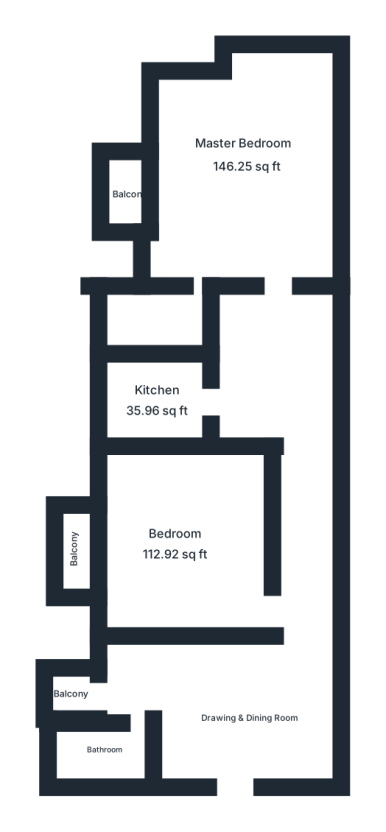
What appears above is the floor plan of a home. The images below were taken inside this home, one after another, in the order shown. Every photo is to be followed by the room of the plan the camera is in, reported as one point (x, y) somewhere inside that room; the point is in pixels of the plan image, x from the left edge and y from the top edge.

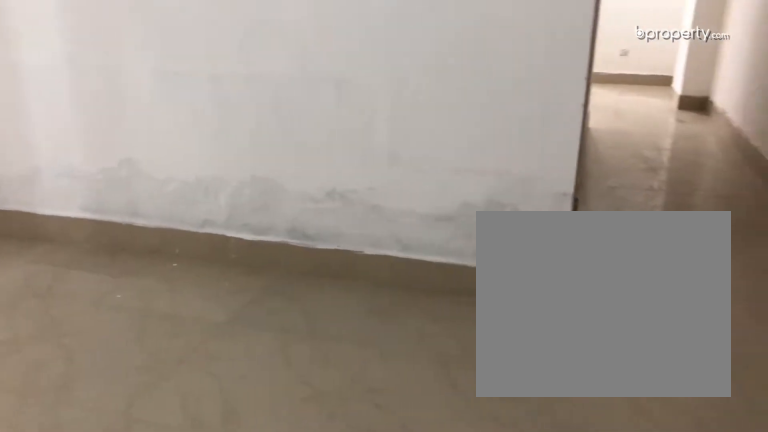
(242, 717)
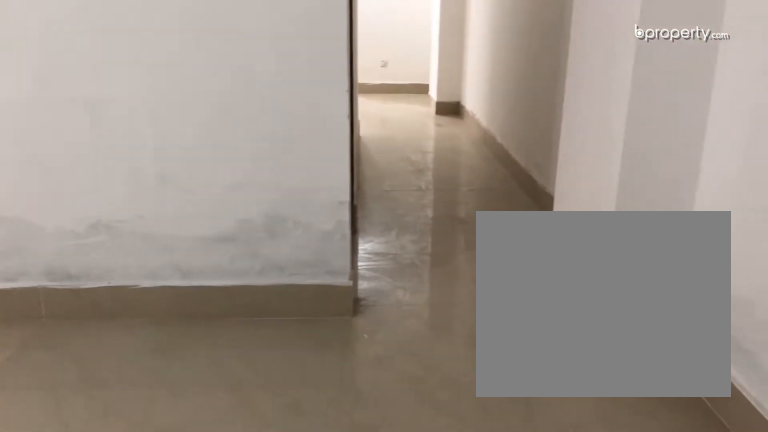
(242, 717)
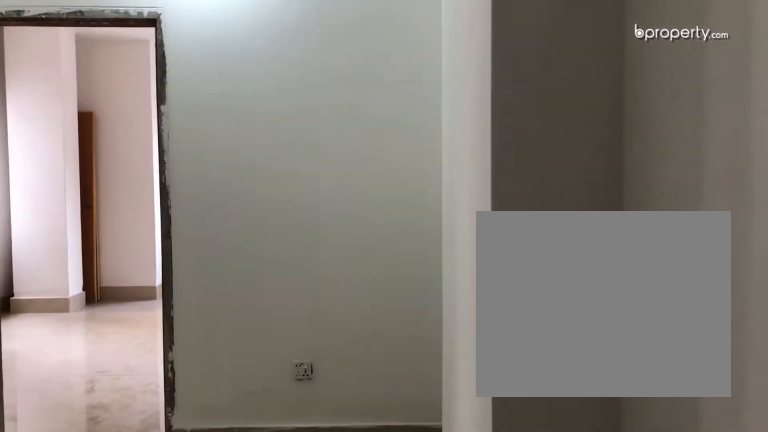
(280, 389)
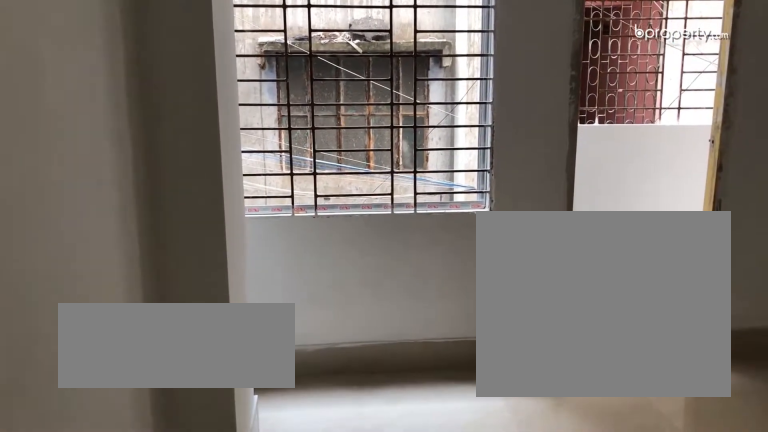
(178, 544)
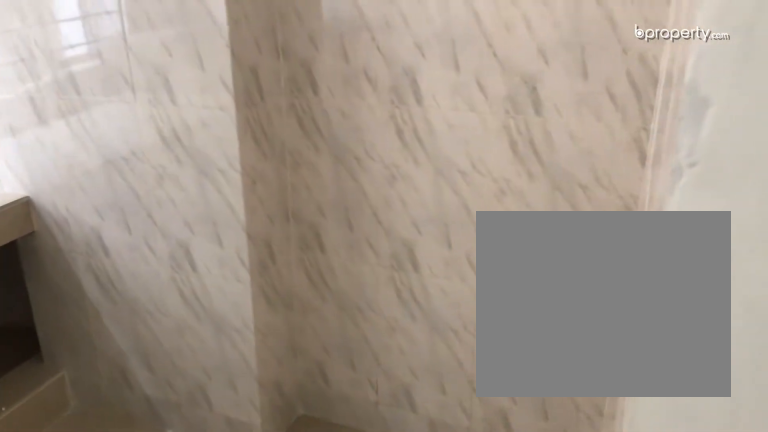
(158, 399)
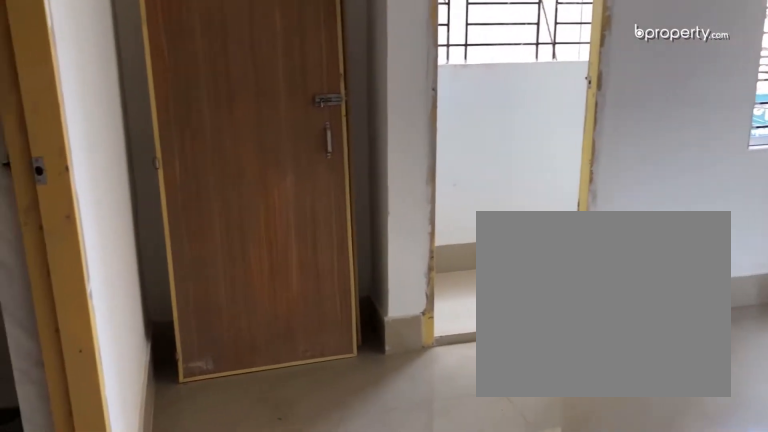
(214, 190)
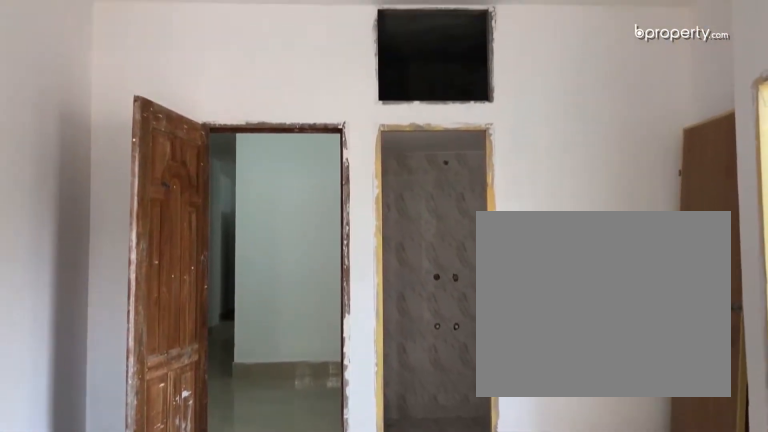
(214, 190)
